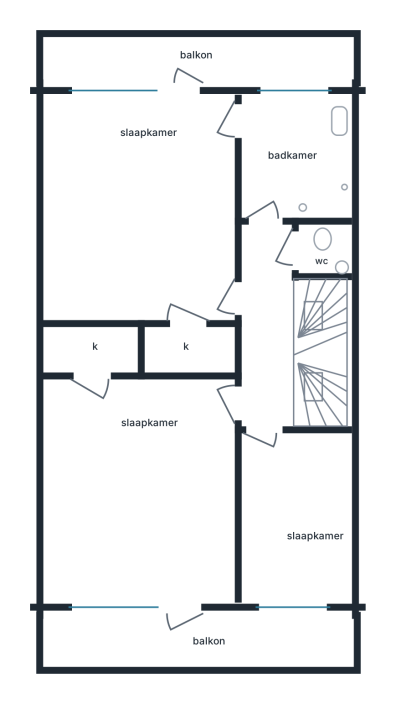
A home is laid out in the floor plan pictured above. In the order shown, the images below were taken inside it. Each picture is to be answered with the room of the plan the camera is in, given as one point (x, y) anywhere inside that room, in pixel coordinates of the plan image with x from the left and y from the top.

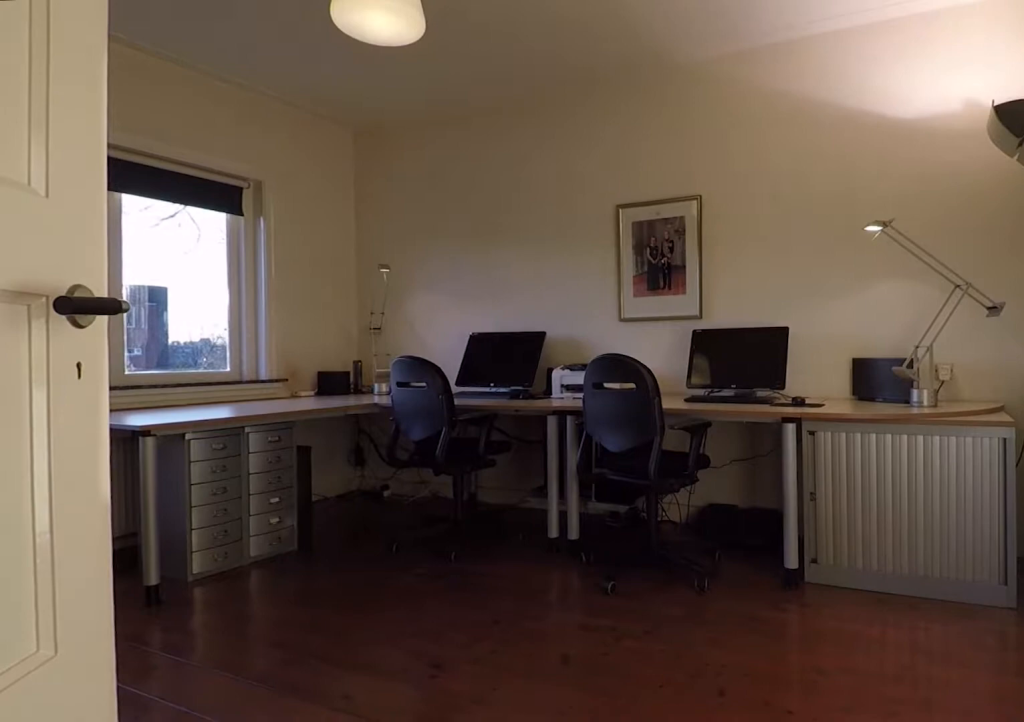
(138, 487)
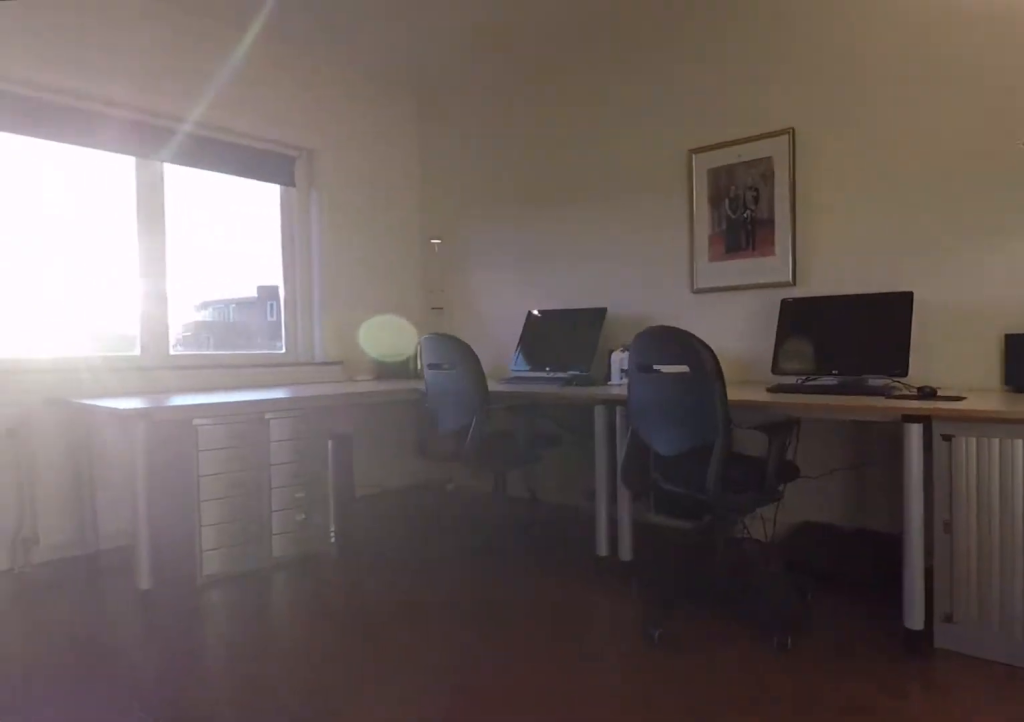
(138, 487)
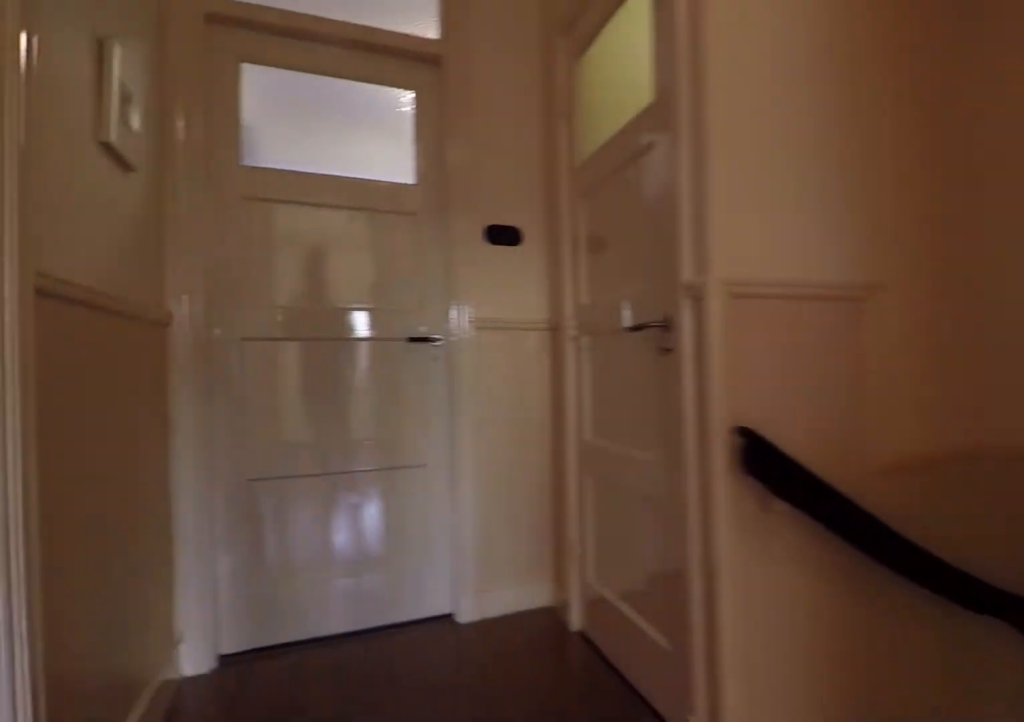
(268, 326)
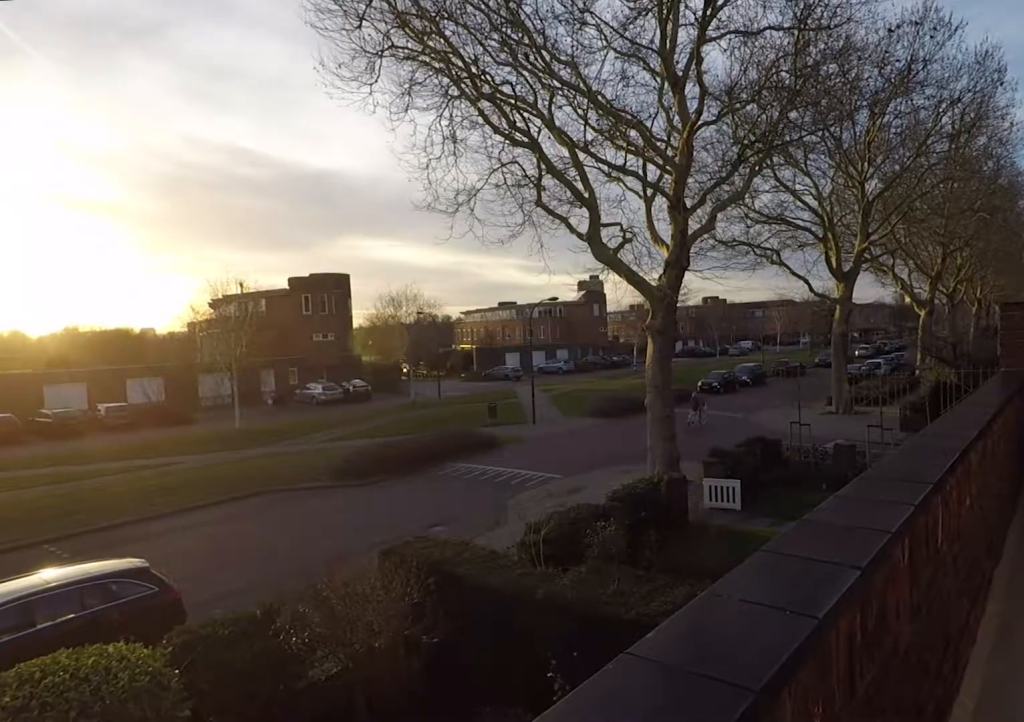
(195, 641)
